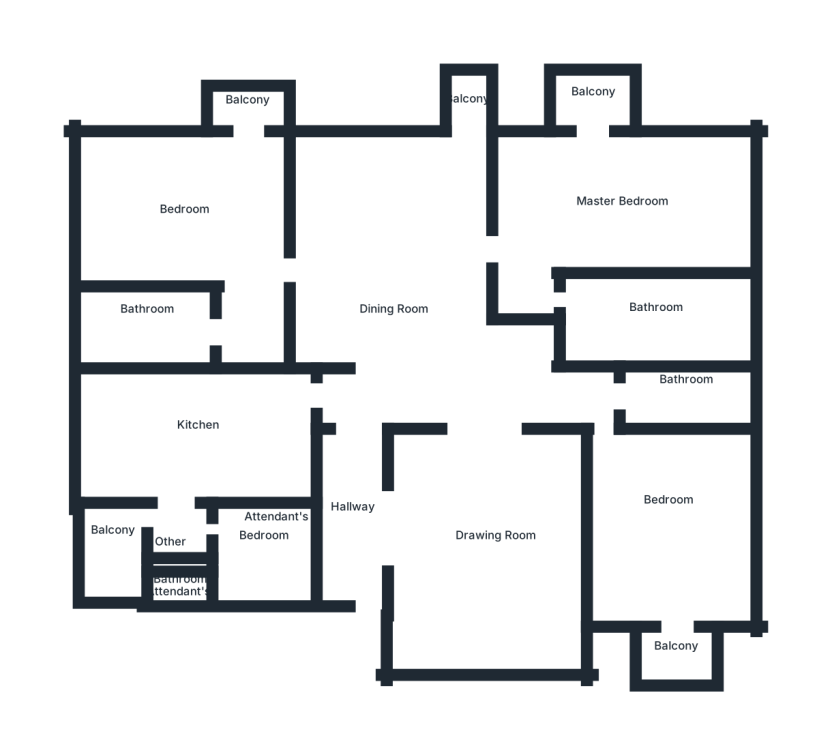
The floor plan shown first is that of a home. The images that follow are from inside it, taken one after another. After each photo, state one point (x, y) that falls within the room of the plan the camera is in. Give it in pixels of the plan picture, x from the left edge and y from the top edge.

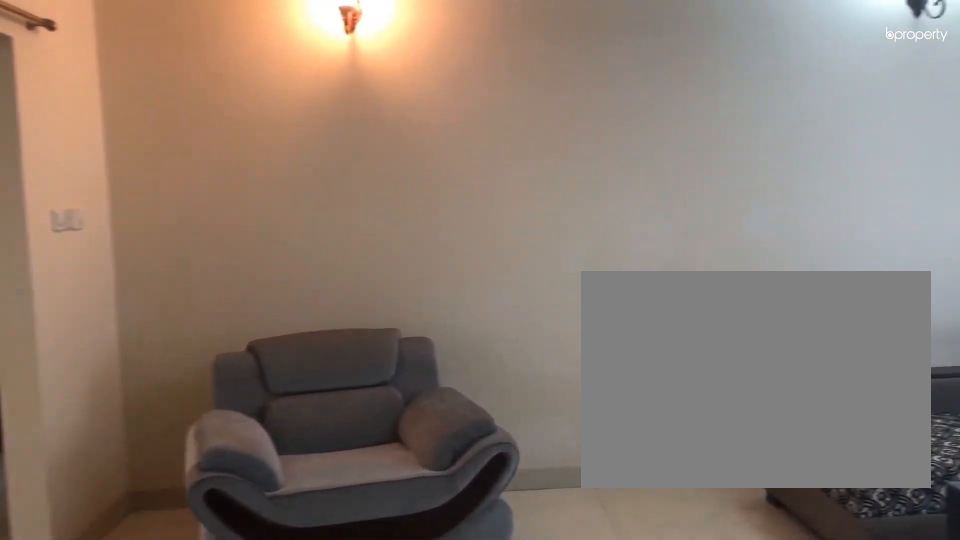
(483, 542)
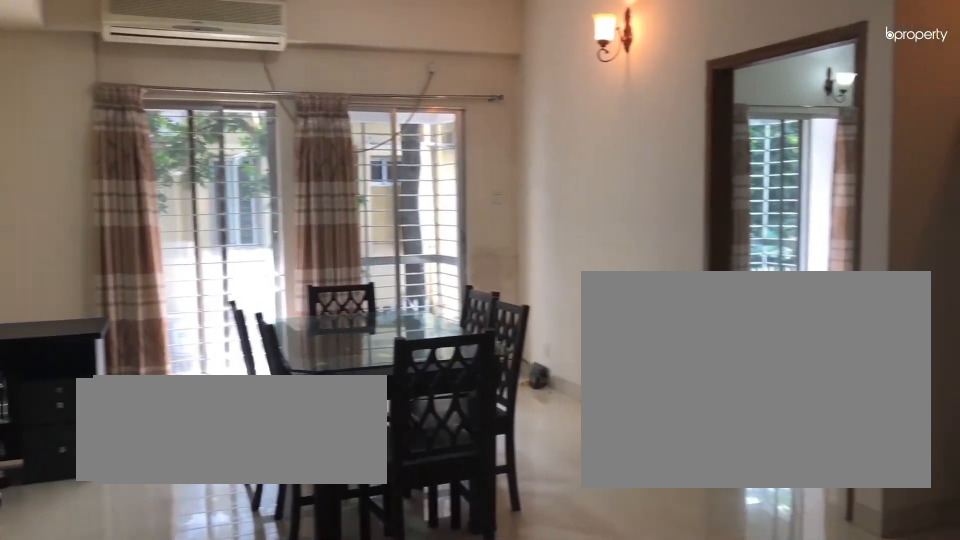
(393, 256)
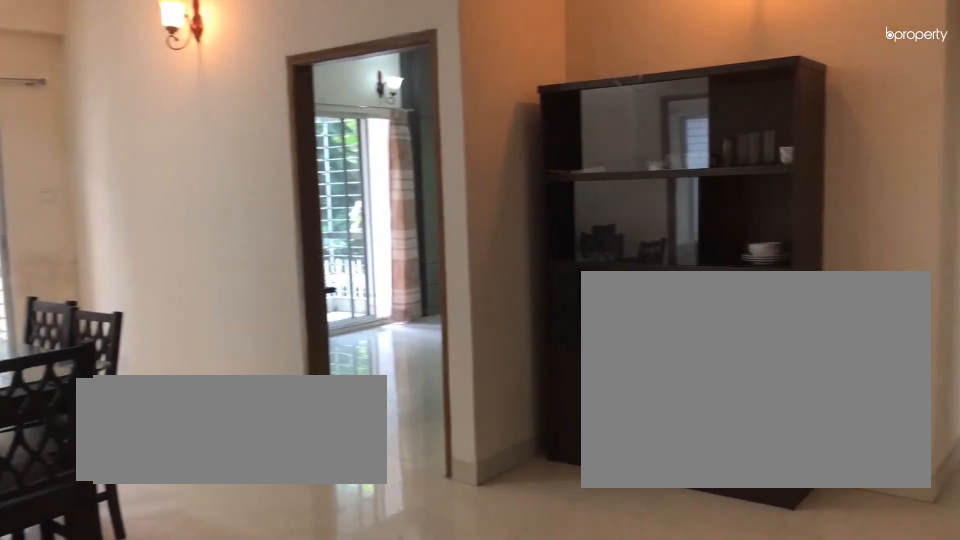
(393, 256)
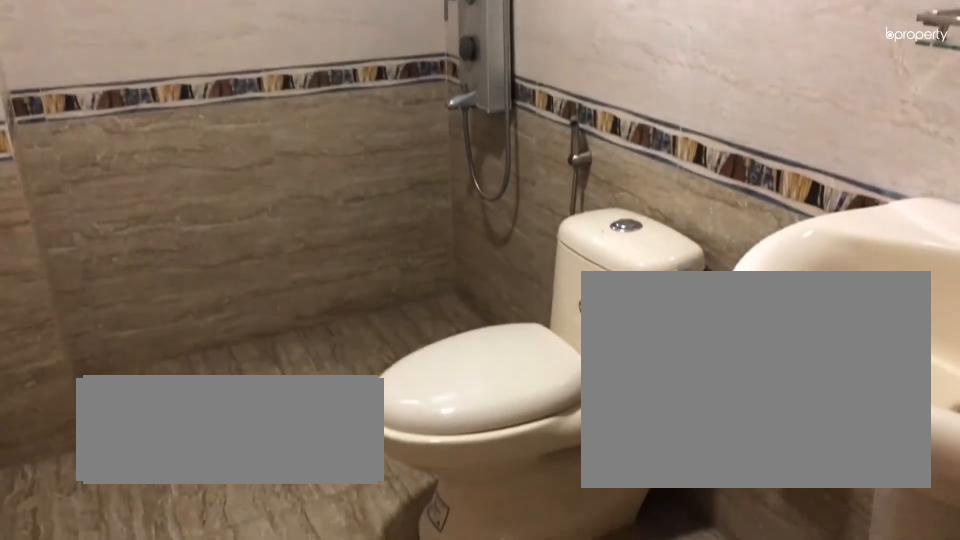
(682, 395)
